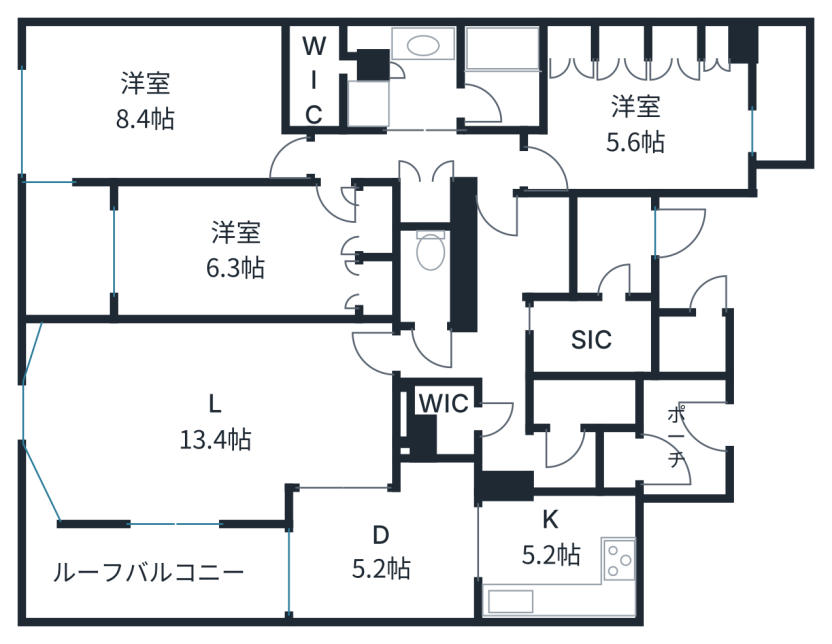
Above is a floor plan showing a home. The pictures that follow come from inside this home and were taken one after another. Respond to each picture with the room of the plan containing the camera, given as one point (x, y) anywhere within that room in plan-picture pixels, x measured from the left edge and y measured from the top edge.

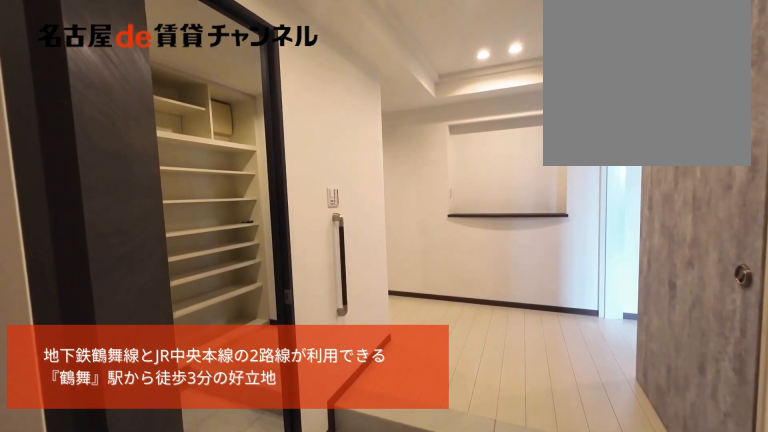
(612, 245)
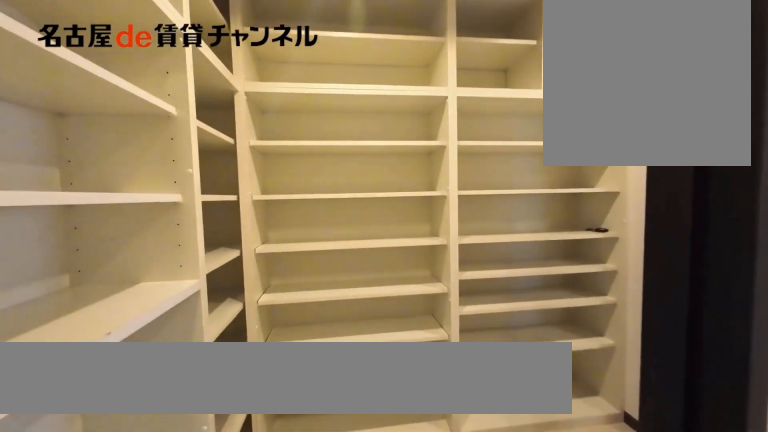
(592, 337)
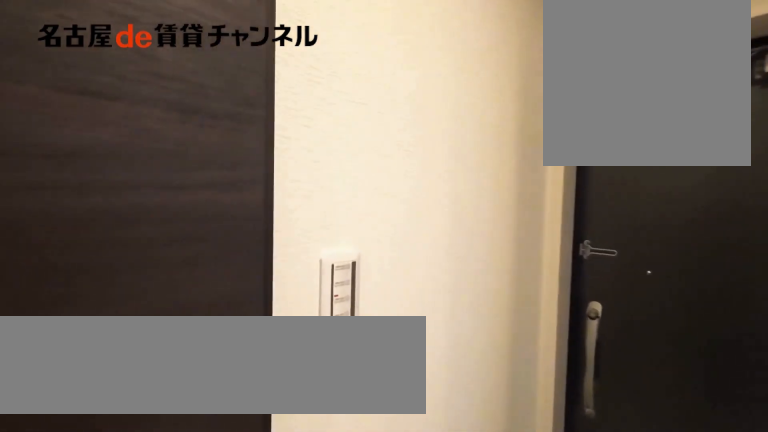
(530, 440)
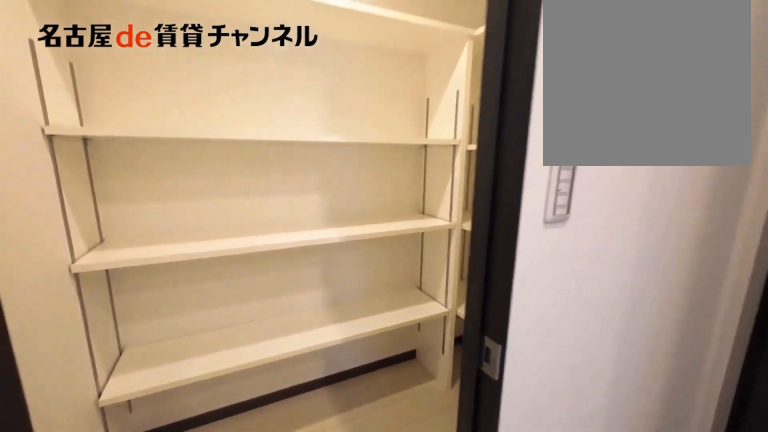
(583, 403)
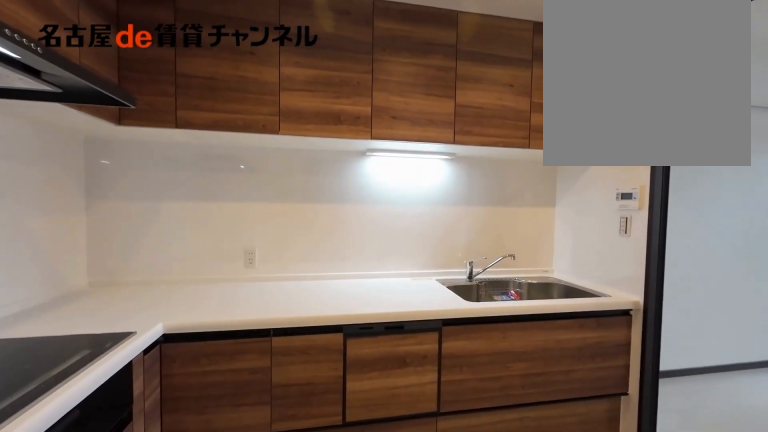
(559, 556)
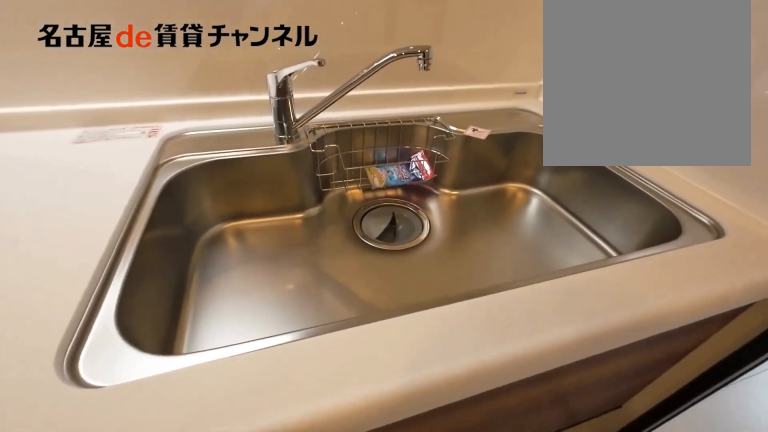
(559, 556)
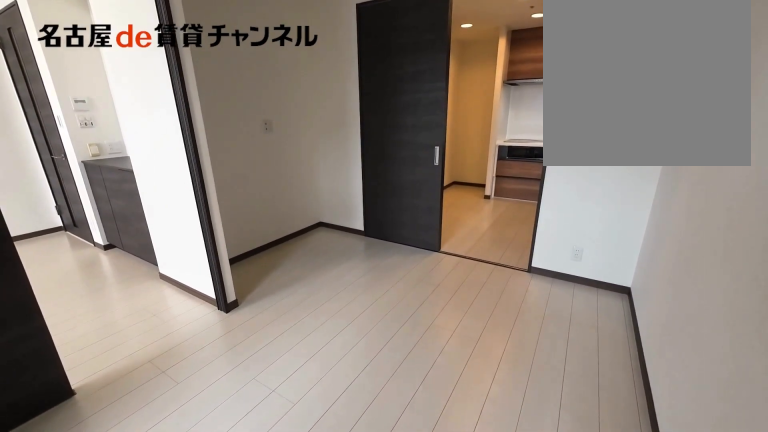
(387, 547)
